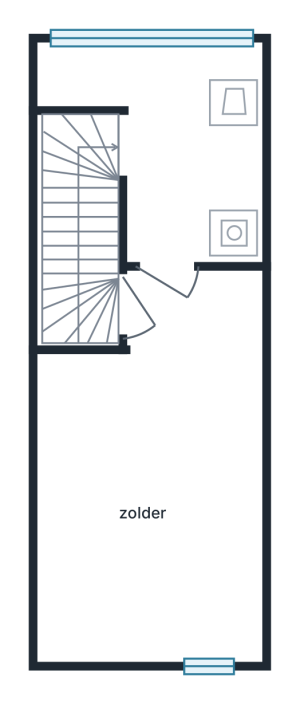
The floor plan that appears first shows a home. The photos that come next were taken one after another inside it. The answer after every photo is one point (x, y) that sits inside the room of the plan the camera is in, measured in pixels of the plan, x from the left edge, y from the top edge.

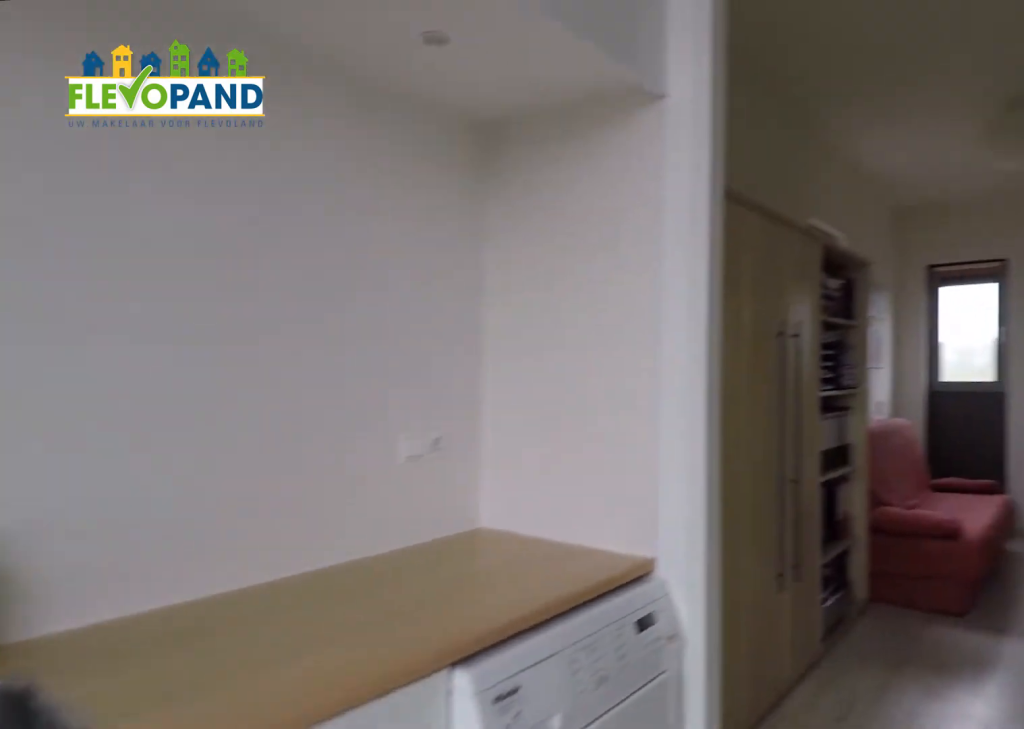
(164, 131)
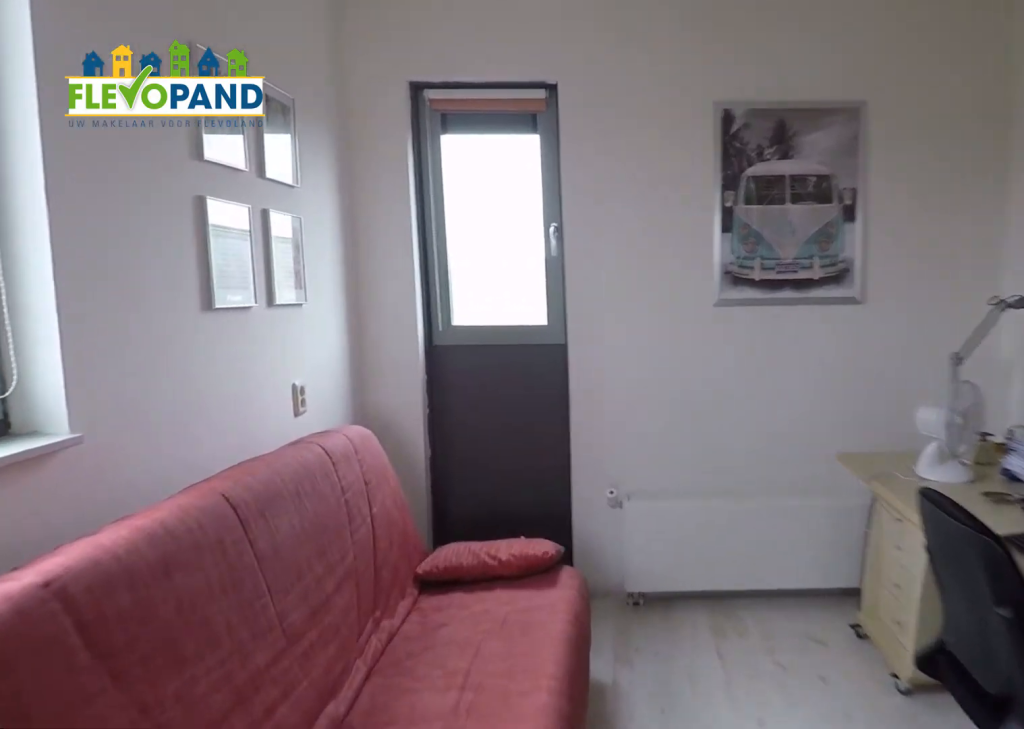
(147, 541)
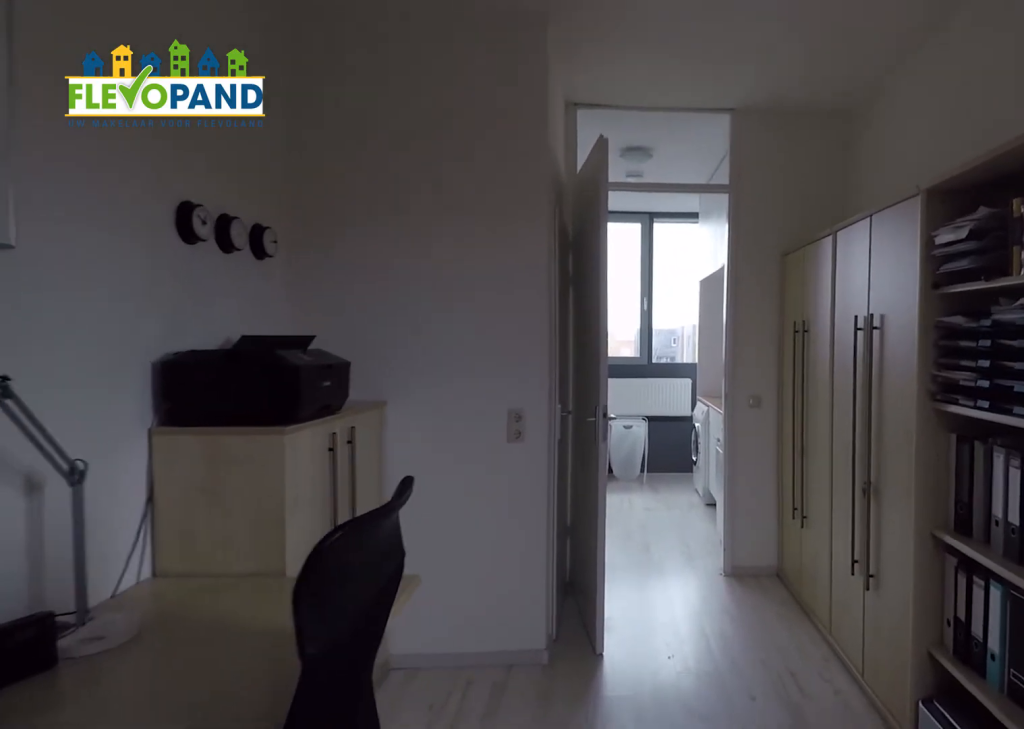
(147, 541)
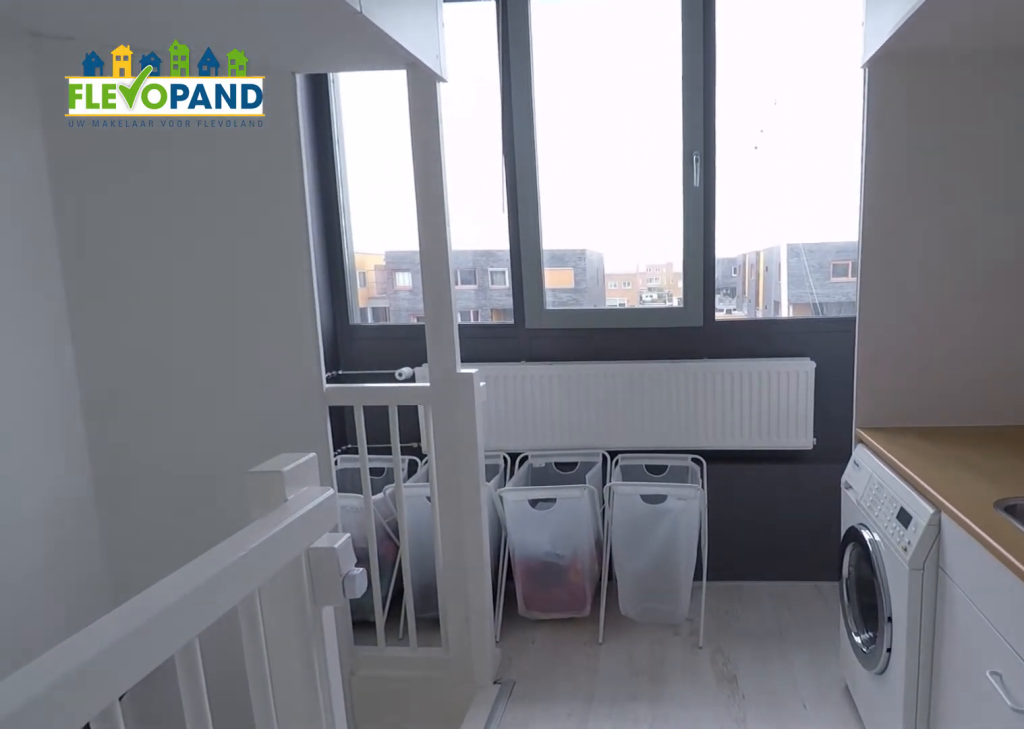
(163, 131)
